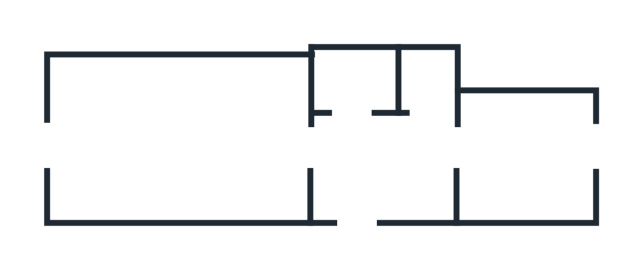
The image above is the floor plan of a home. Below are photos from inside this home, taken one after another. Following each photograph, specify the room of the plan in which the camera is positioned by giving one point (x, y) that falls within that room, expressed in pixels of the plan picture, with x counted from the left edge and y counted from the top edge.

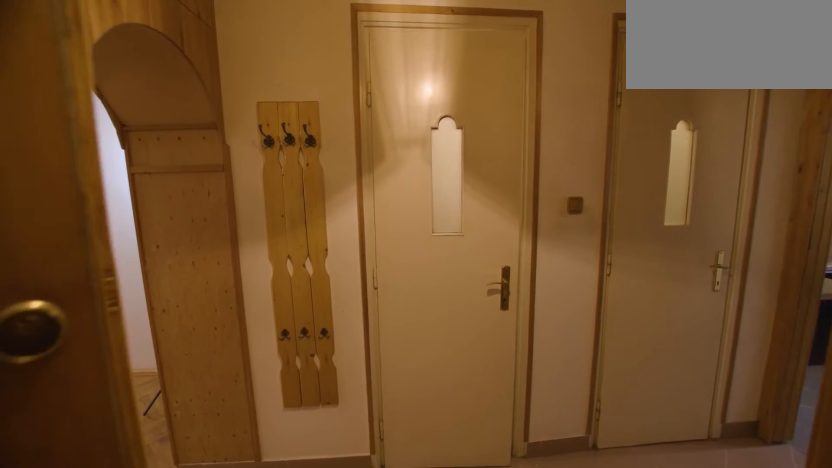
(357, 173)
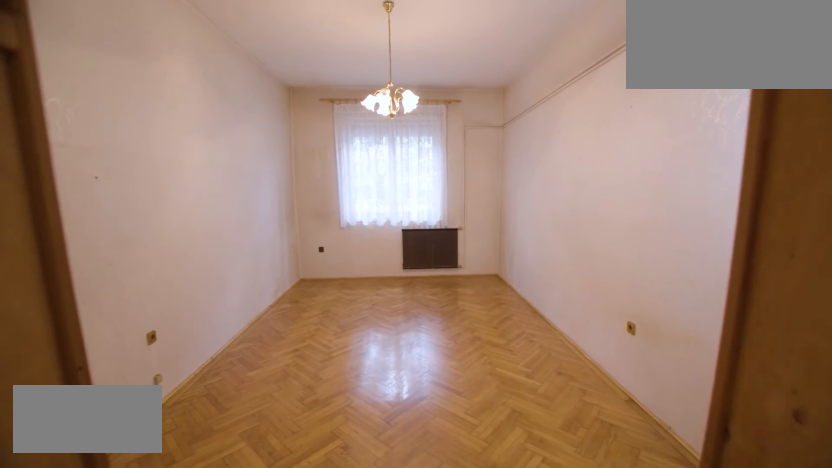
(184, 144)
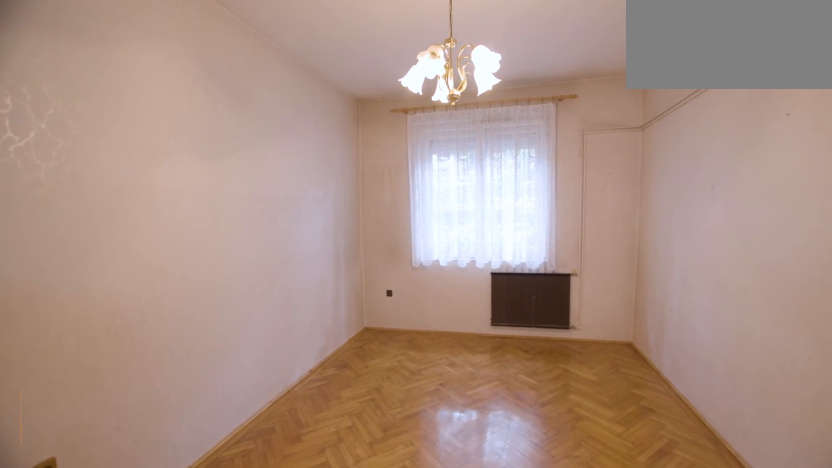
(184, 144)
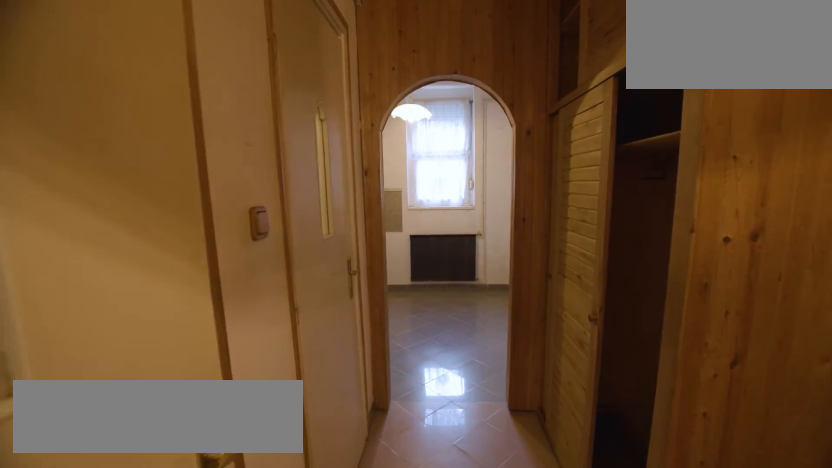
(387, 166)
